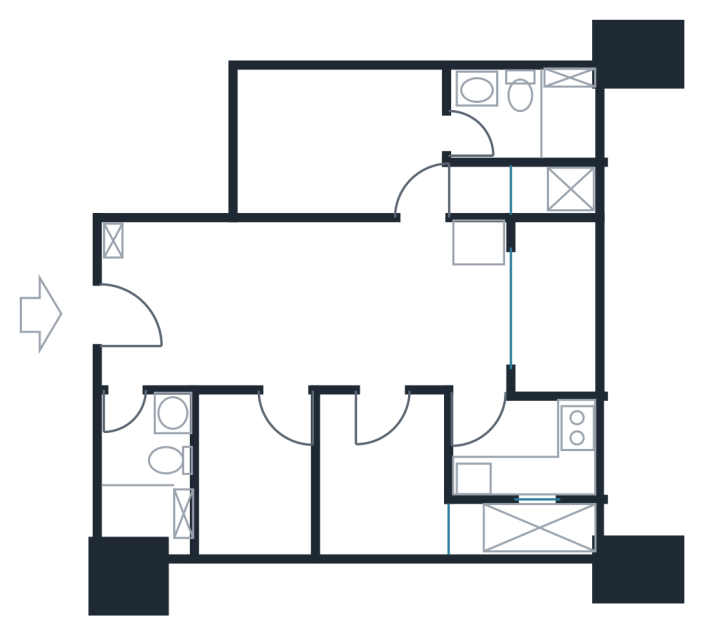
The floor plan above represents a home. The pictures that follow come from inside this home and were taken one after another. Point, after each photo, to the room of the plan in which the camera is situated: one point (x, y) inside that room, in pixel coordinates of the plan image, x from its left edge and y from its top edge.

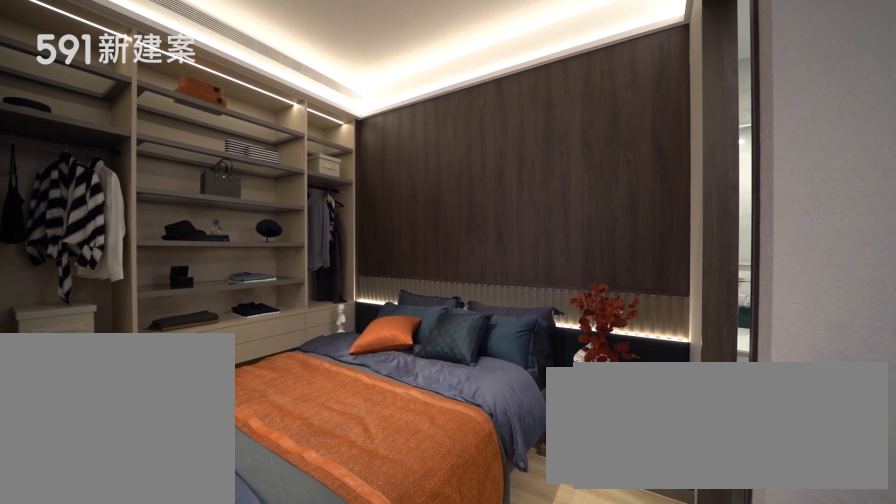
(352, 144)
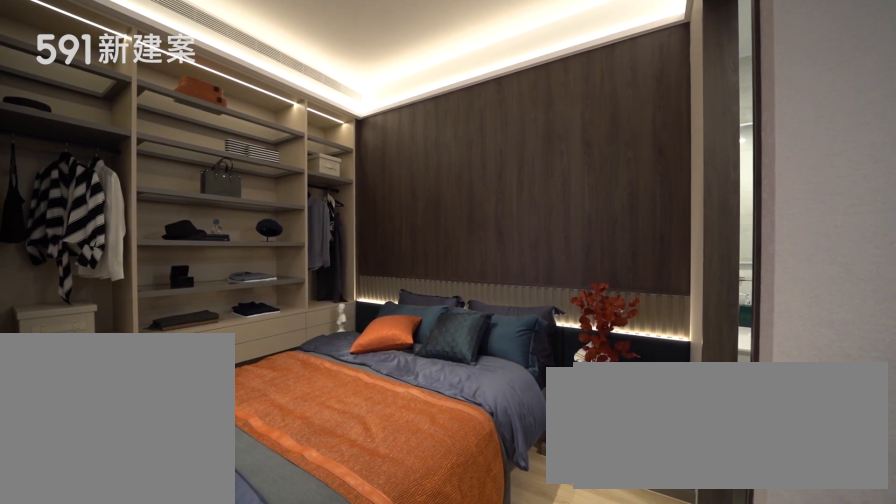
(352, 144)
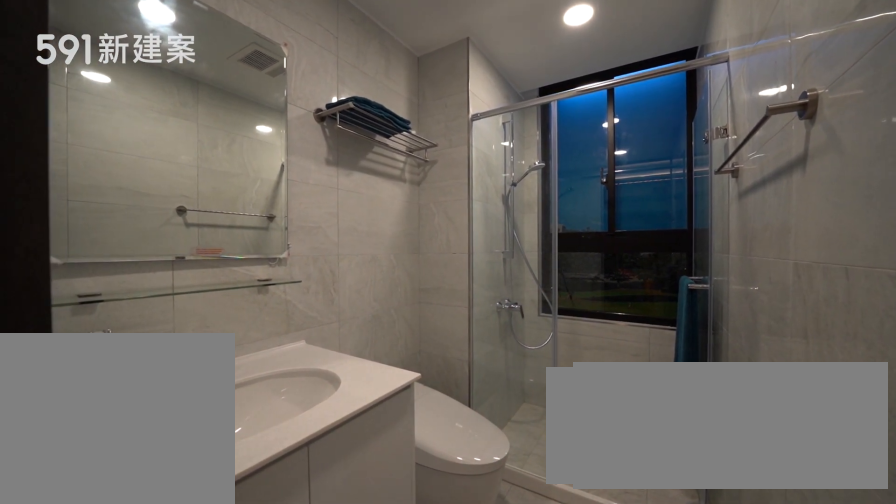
(524, 113)
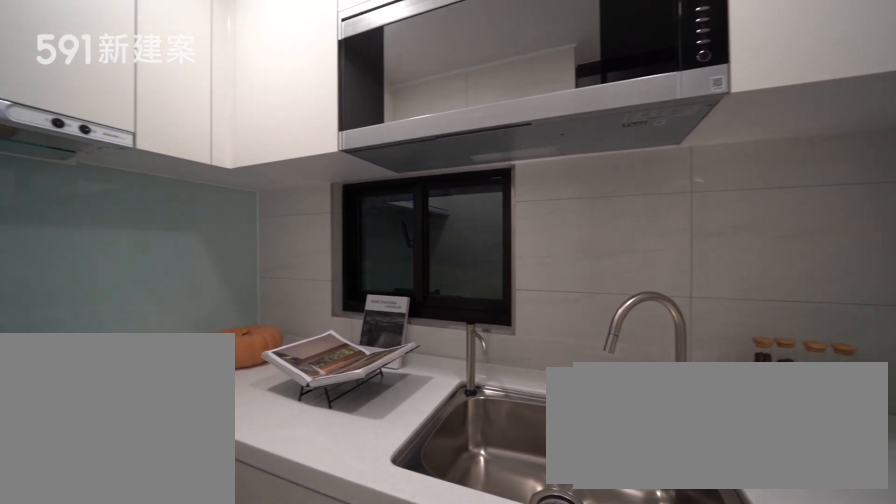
(525, 449)
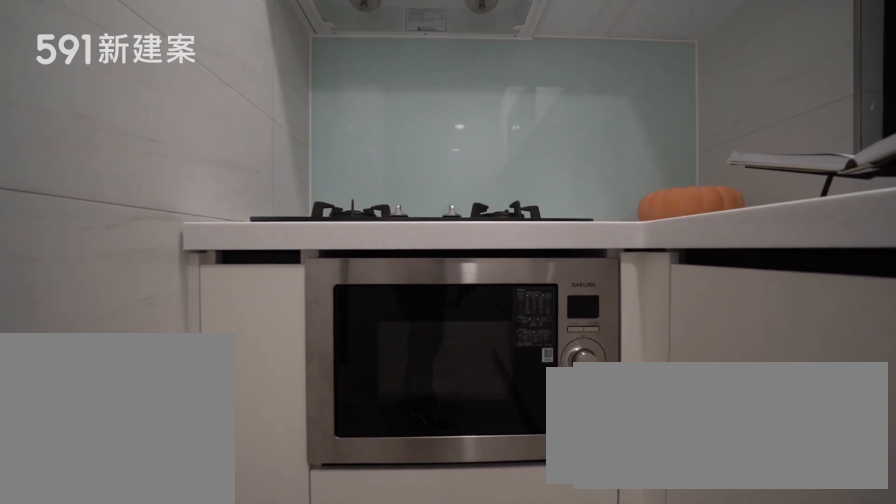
(525, 449)
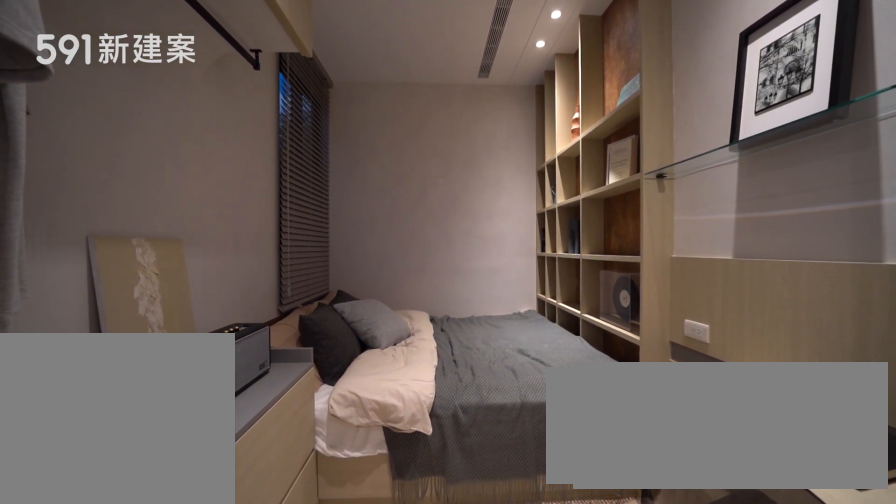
(380, 478)
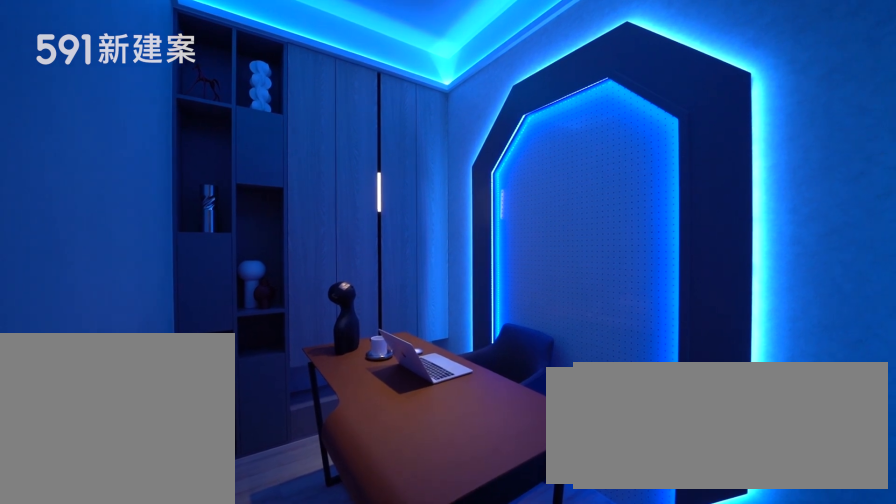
(251, 474)
